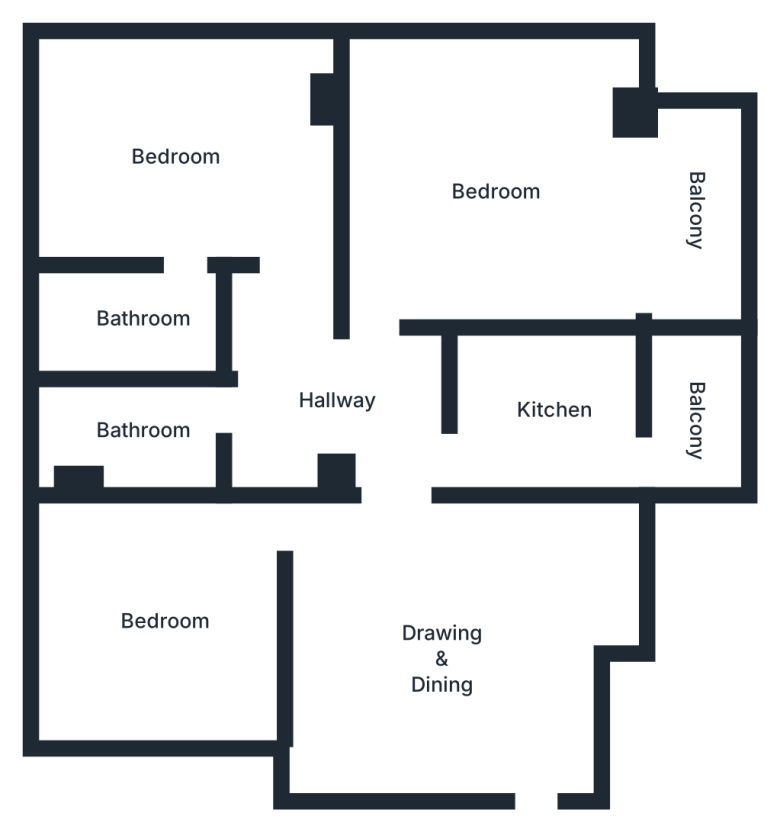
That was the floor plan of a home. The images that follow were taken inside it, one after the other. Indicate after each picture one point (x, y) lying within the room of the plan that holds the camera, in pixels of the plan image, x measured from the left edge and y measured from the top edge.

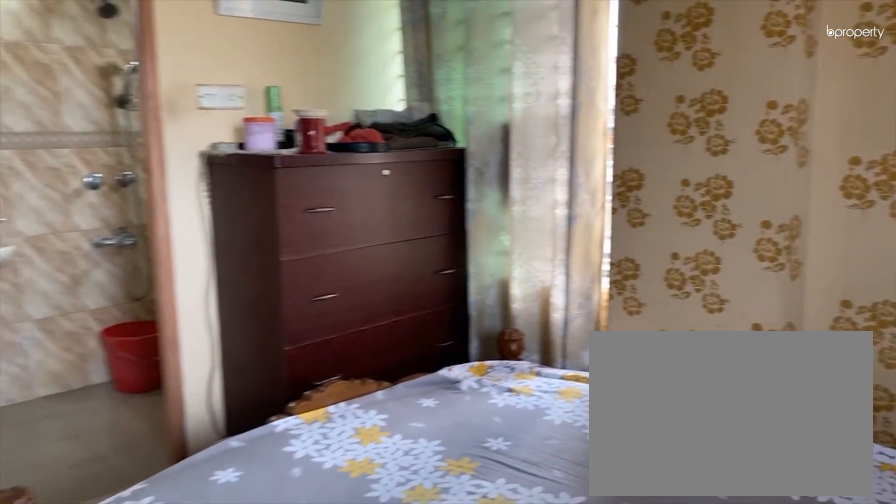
(178, 153)
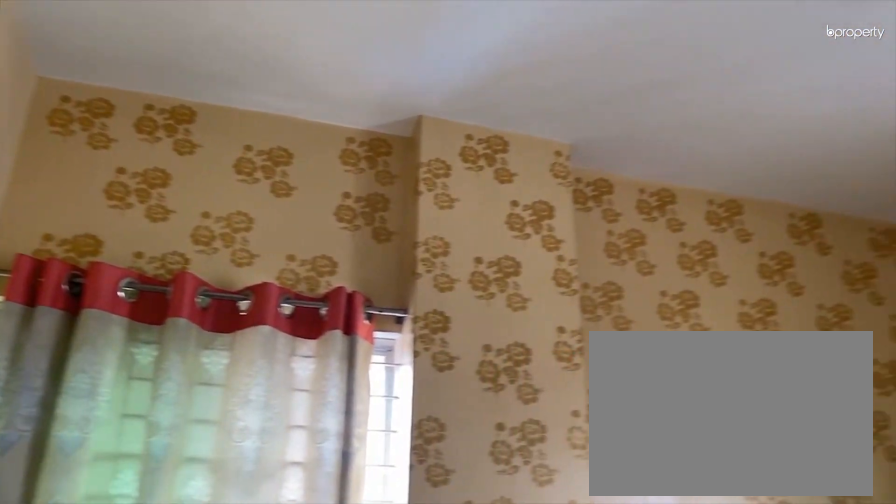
(178, 154)
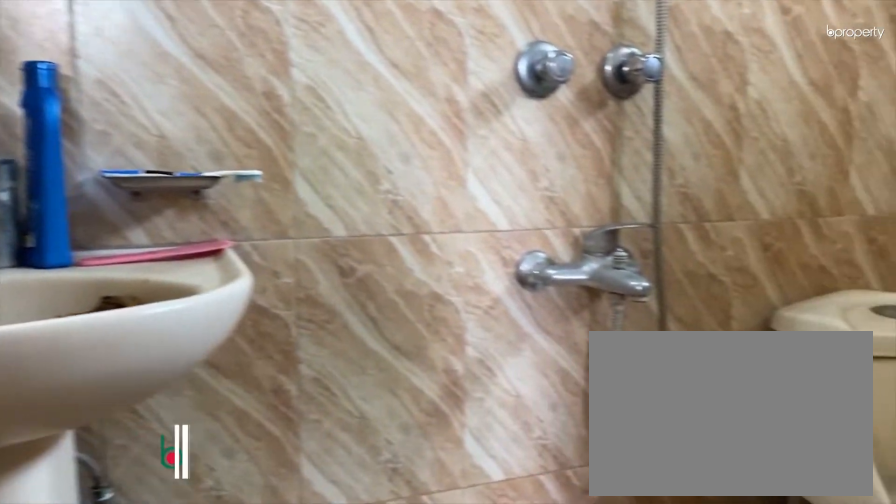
(143, 324)
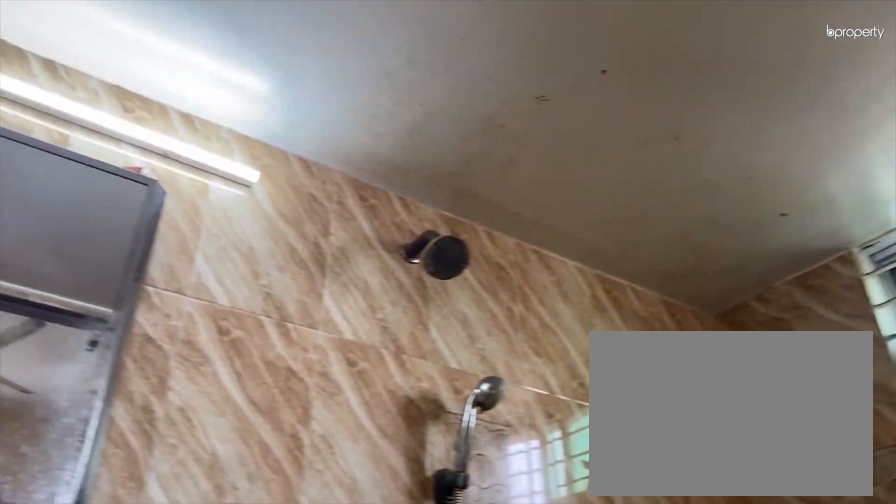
(143, 325)
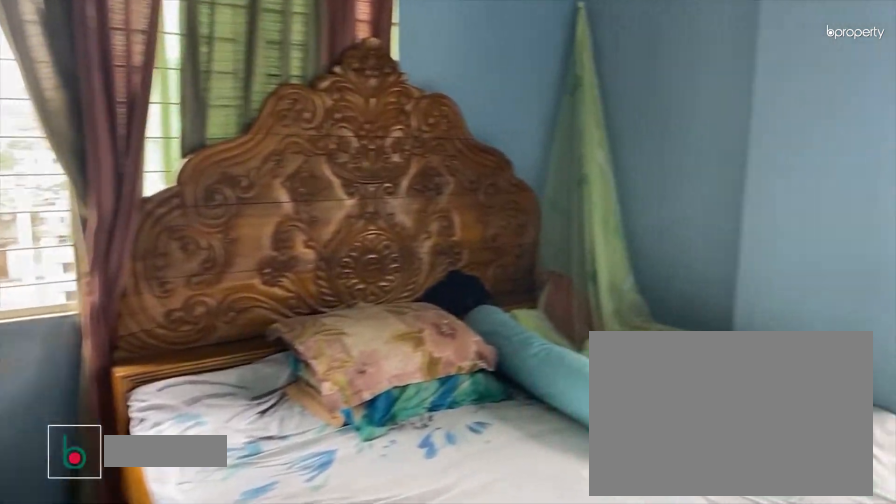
(497, 190)
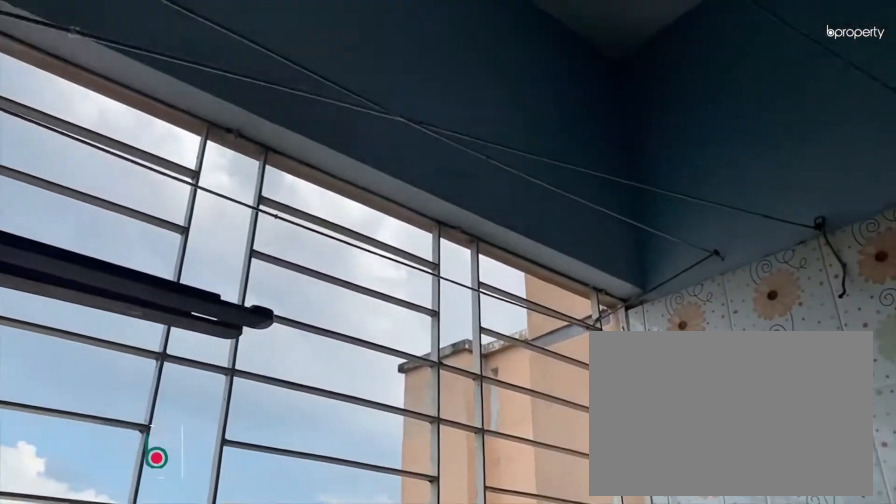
(697, 213)
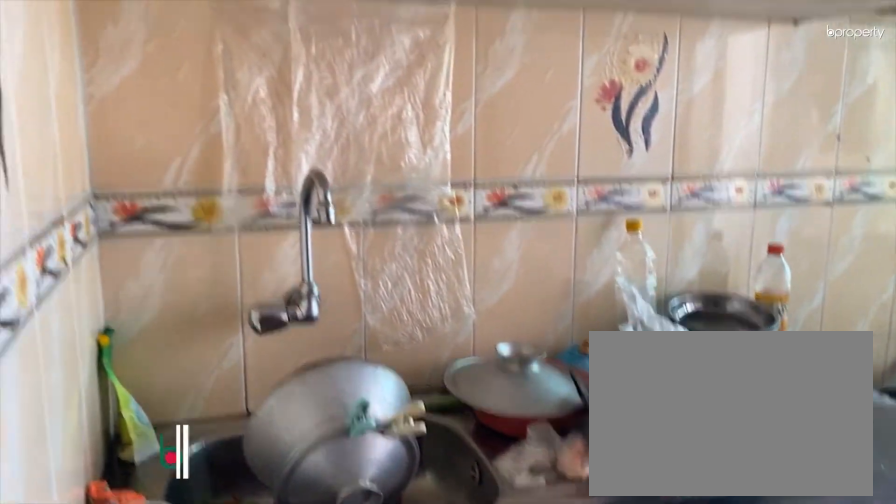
(555, 410)
